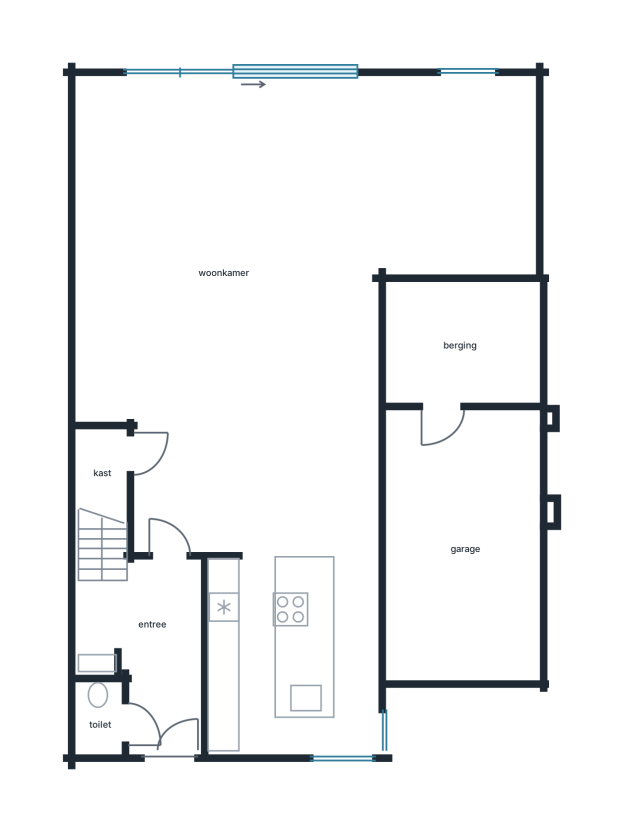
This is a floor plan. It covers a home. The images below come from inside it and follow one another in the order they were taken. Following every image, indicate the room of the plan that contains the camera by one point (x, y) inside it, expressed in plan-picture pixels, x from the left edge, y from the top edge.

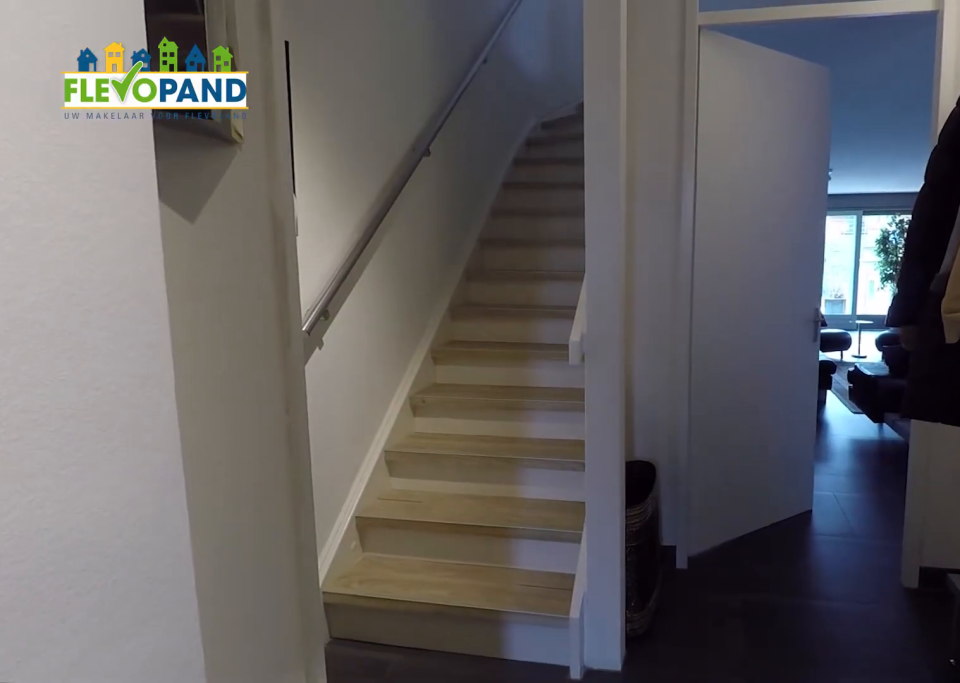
(153, 646)
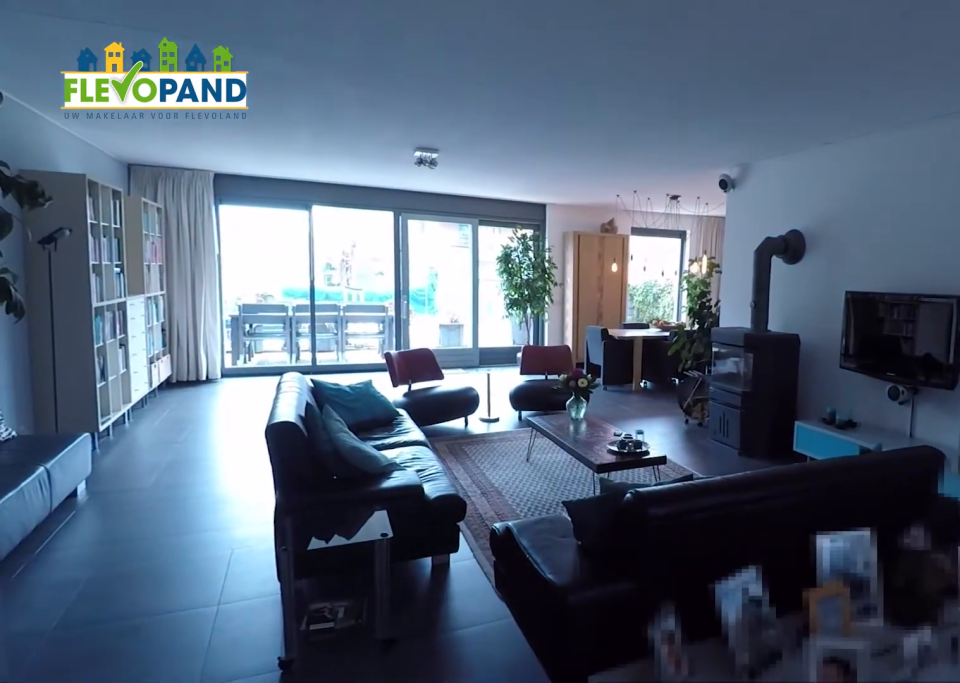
(275, 252)
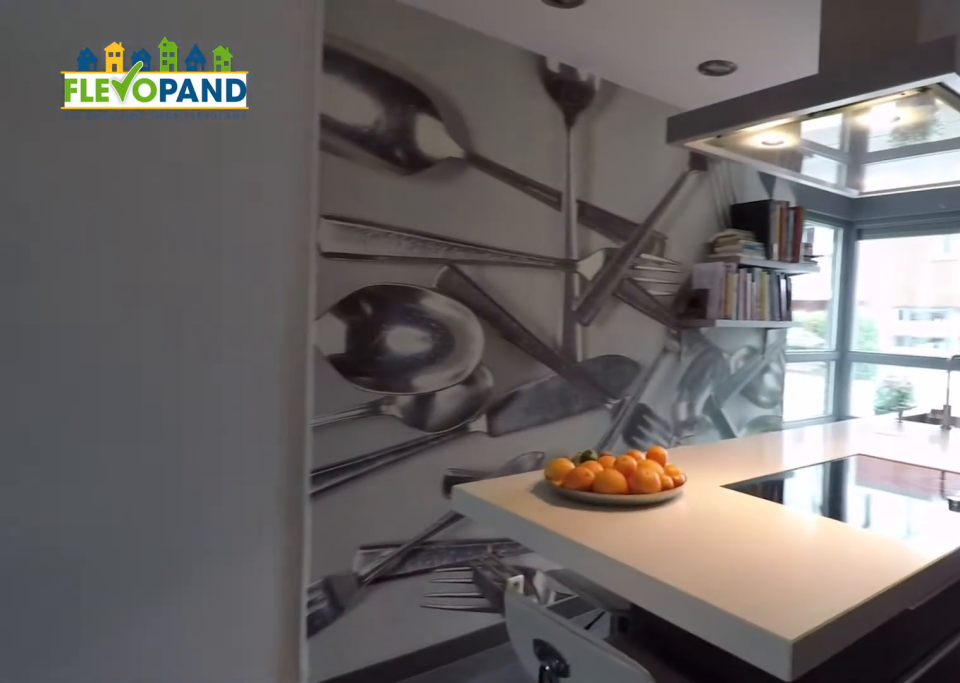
(275, 252)
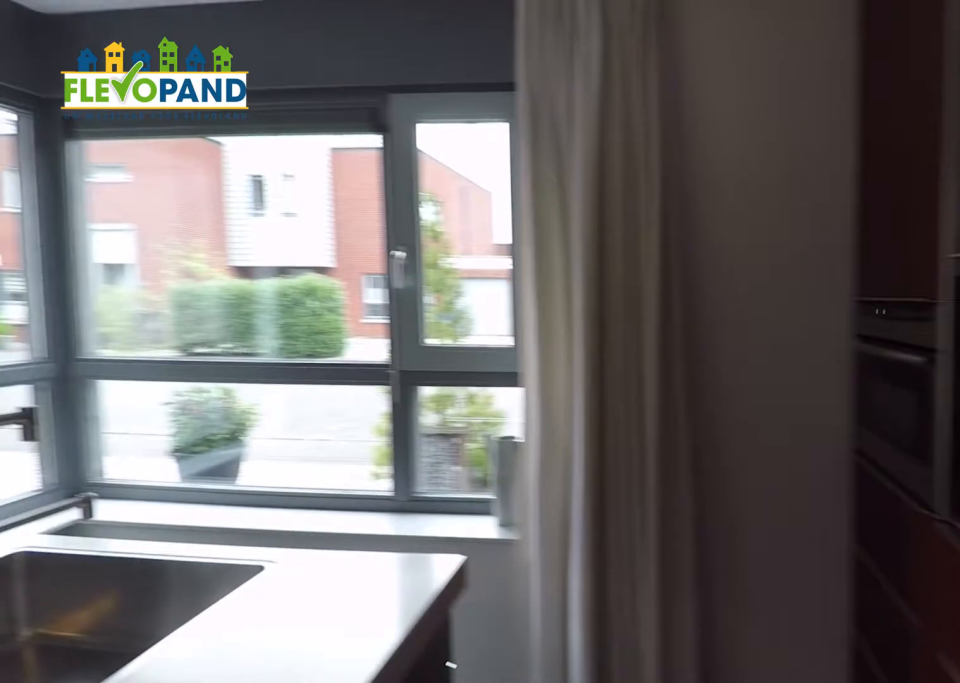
(292, 653)
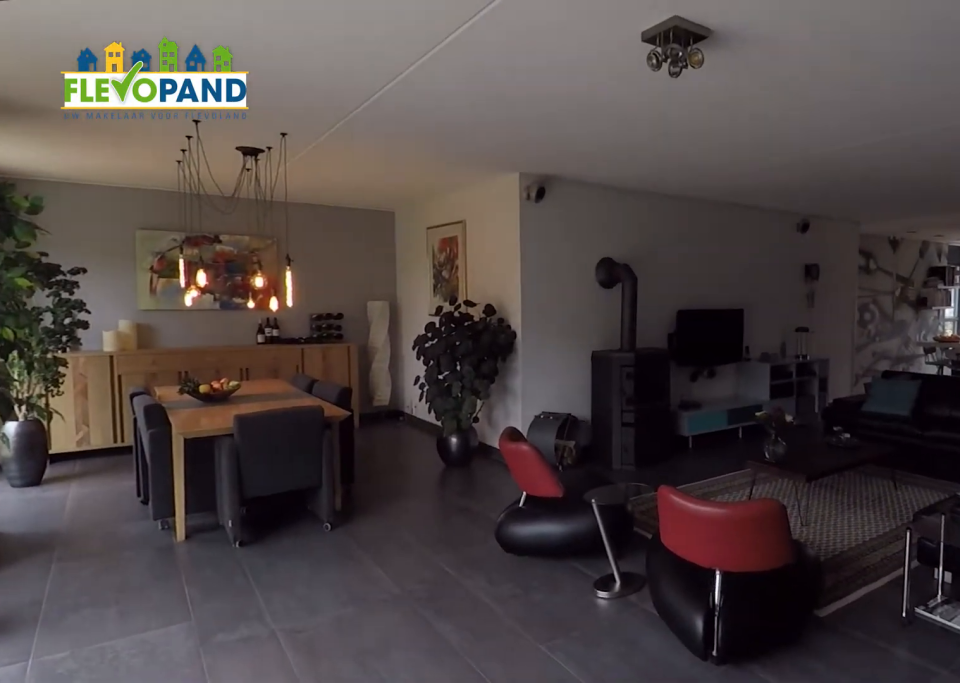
(275, 252)
